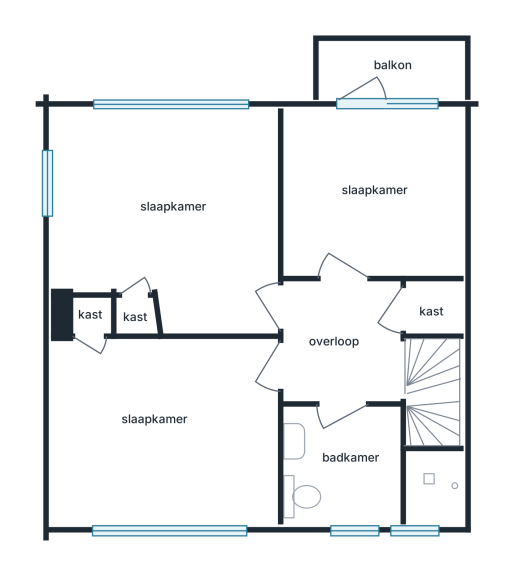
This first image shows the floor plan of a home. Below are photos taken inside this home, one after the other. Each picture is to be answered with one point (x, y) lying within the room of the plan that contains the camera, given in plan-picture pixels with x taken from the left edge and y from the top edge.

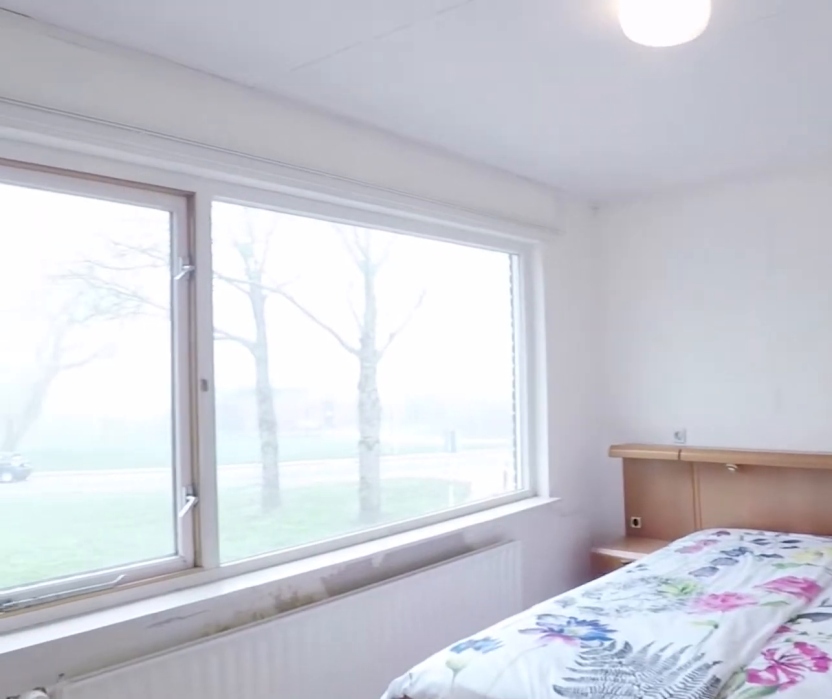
(255, 442)
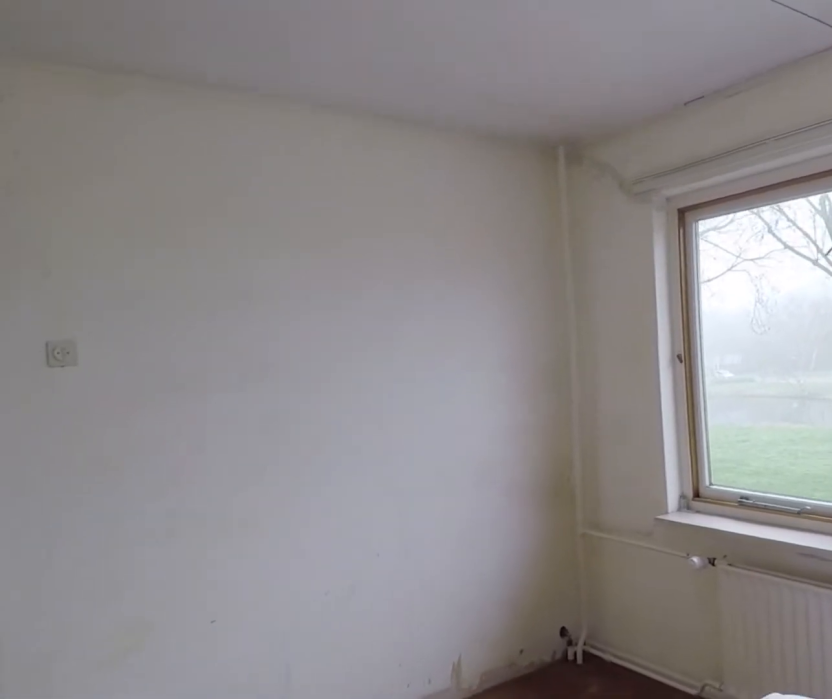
(255, 442)
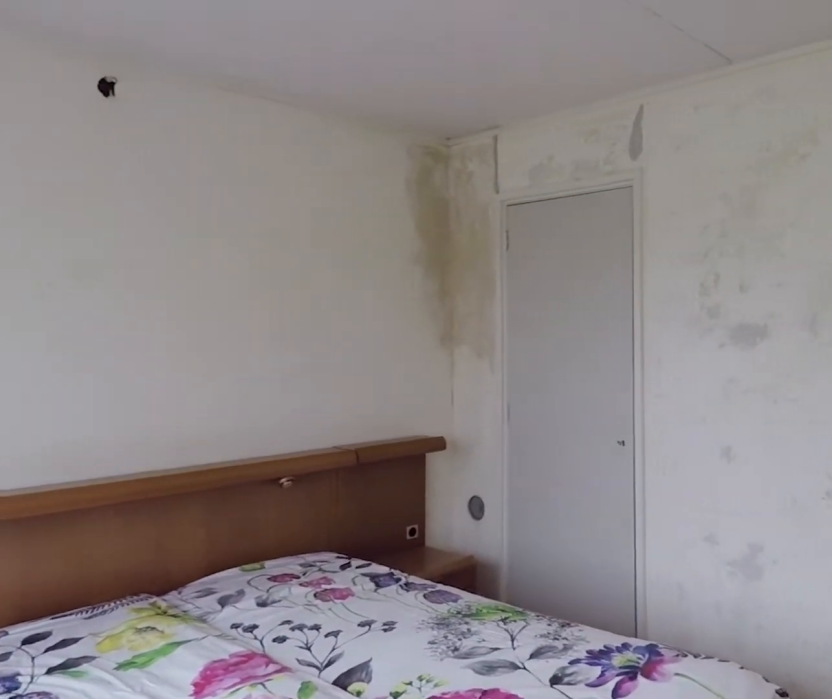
(255, 442)
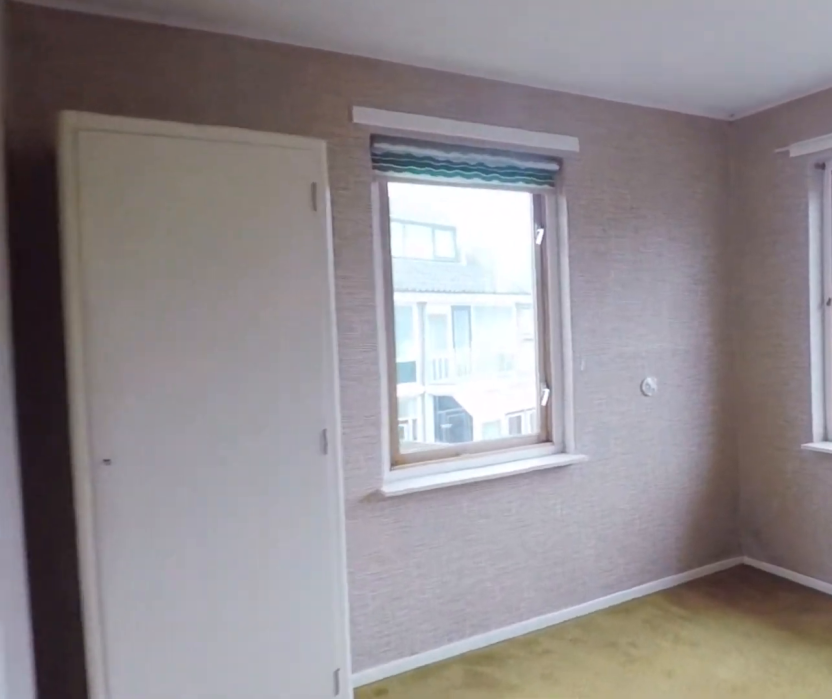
(263, 223)
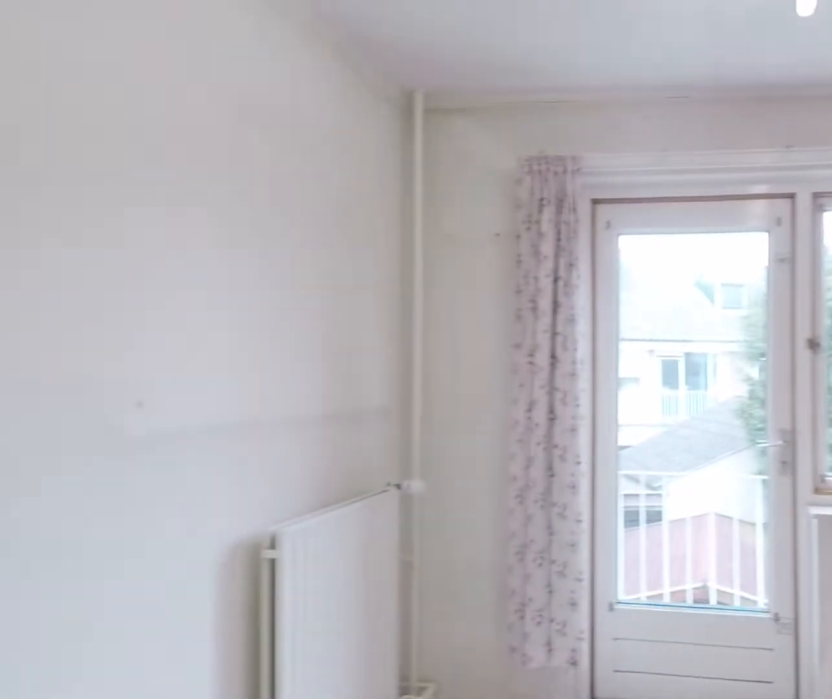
(373, 193)
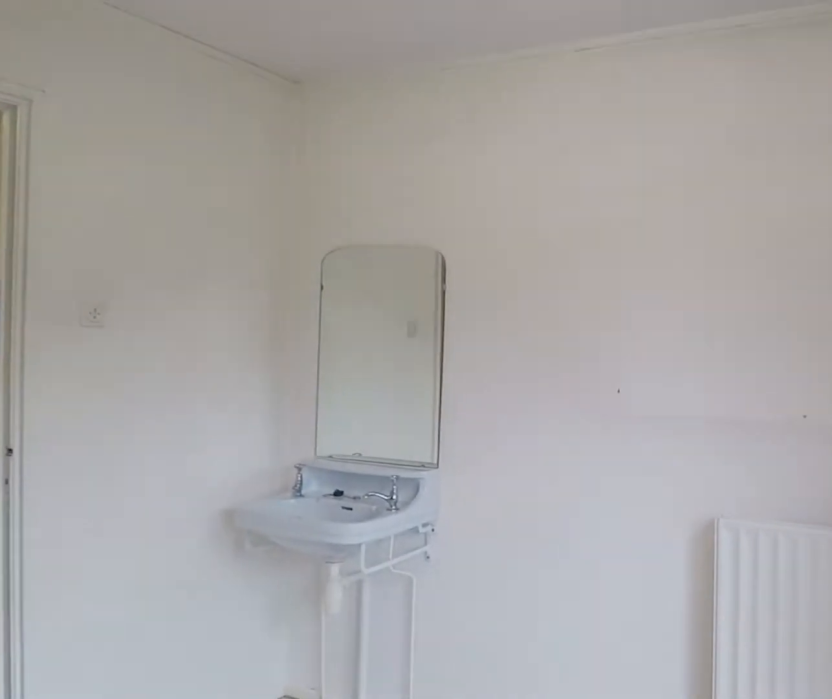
(373, 193)
